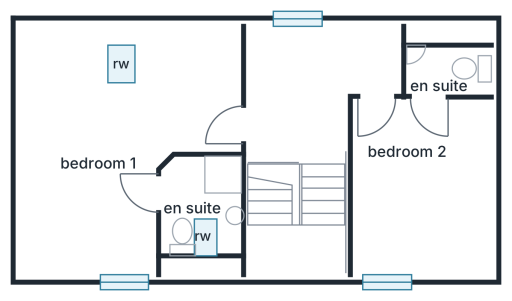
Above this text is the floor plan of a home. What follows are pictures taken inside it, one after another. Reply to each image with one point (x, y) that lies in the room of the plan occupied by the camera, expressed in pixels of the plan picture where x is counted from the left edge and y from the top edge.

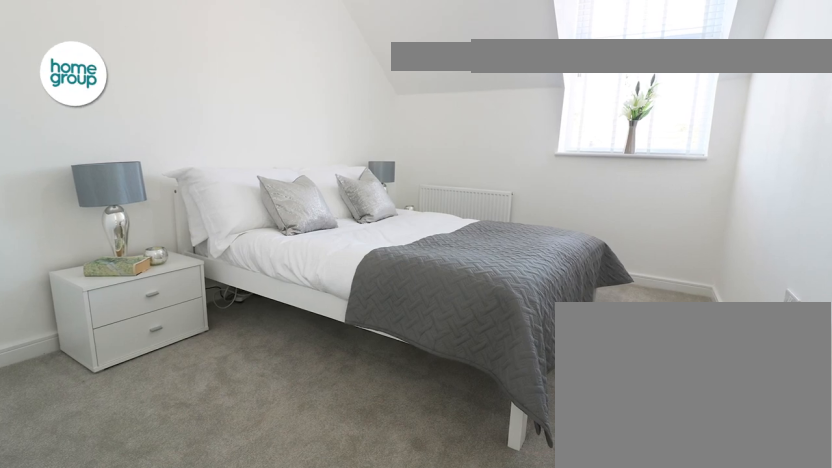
(422, 184)
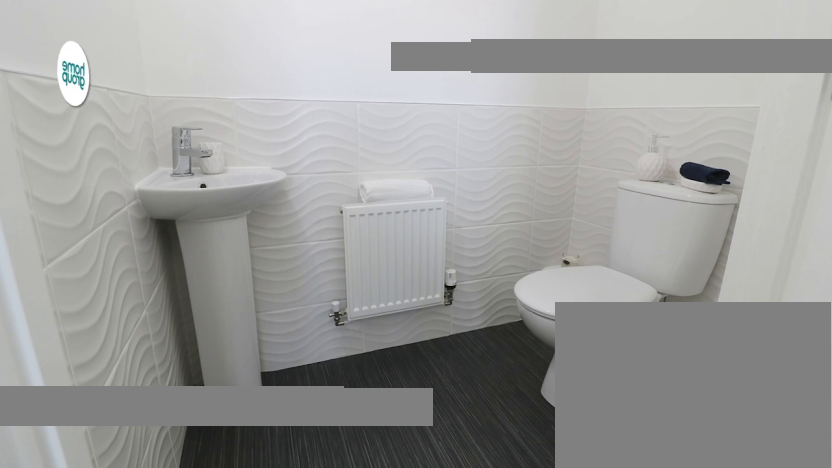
(449, 70)
